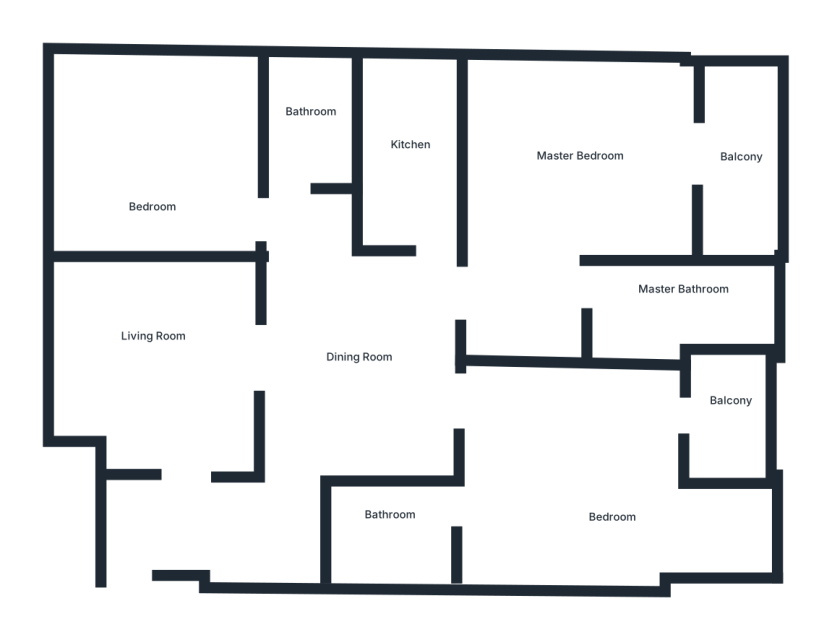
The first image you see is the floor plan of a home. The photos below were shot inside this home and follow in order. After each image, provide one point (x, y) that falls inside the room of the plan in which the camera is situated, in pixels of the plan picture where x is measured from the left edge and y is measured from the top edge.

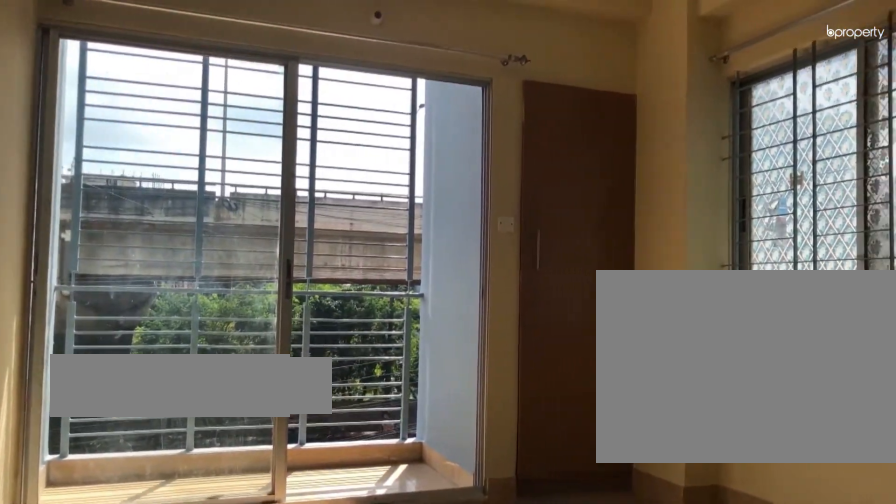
(600, 492)
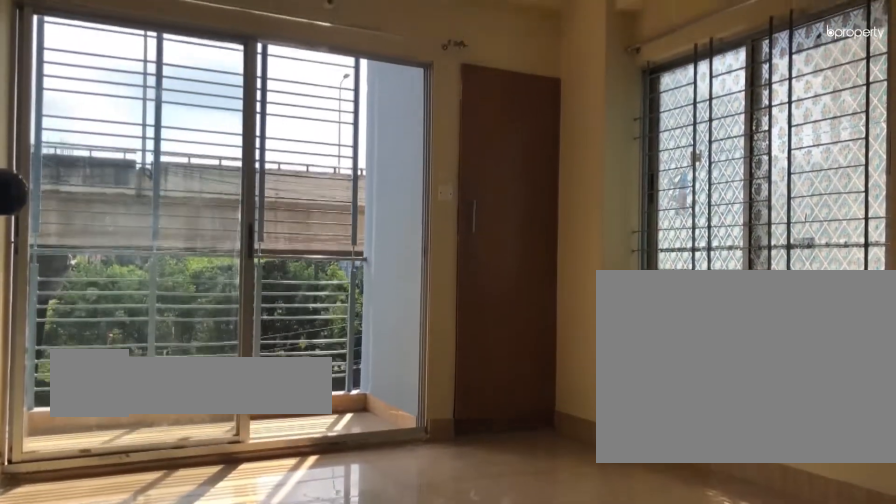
(601, 491)
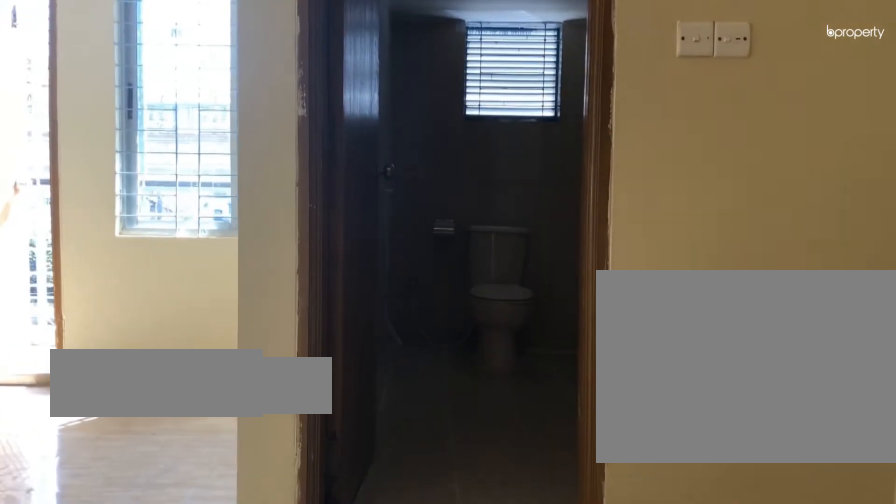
(516, 295)
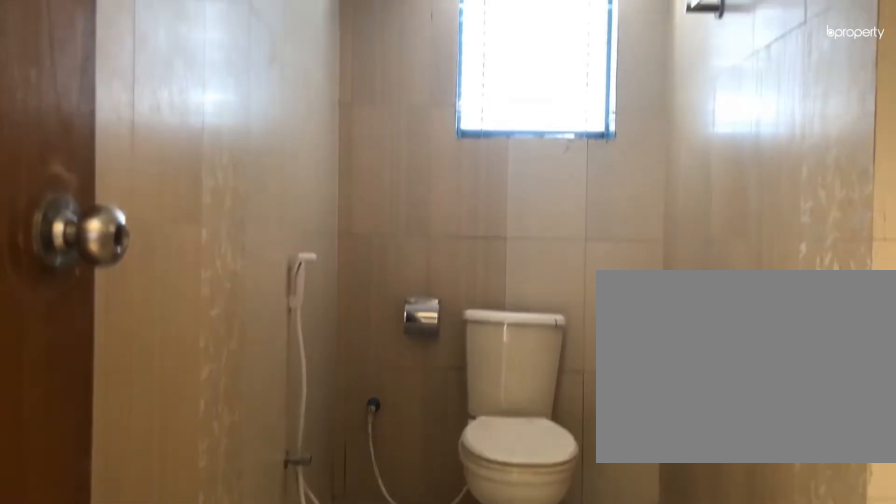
(664, 301)
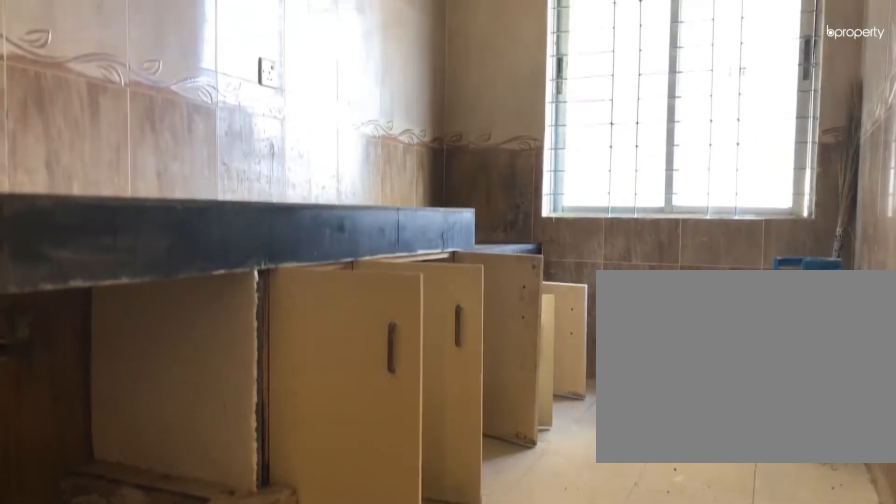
(410, 154)
